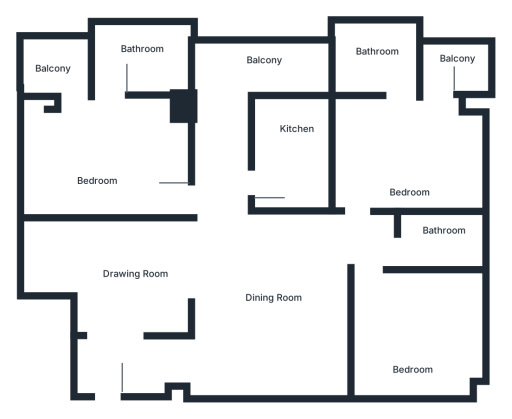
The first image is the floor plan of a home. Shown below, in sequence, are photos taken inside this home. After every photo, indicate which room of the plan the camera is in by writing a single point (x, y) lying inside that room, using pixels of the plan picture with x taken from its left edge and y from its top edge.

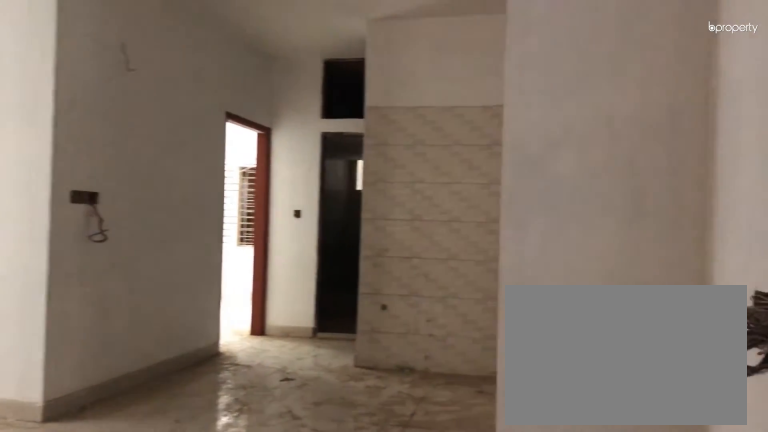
(145, 270)
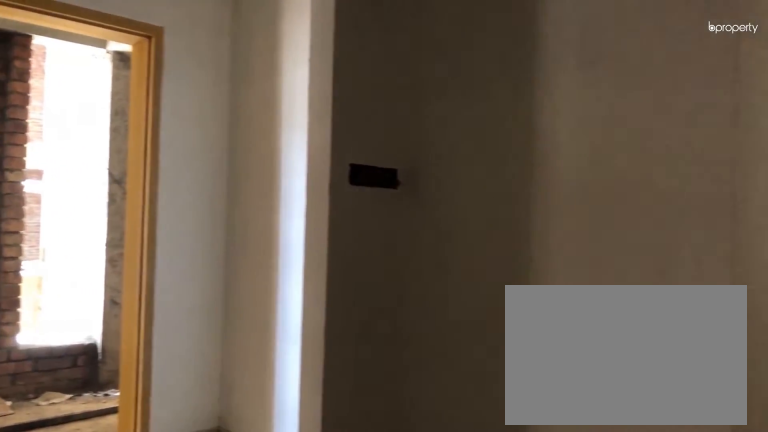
(145, 270)
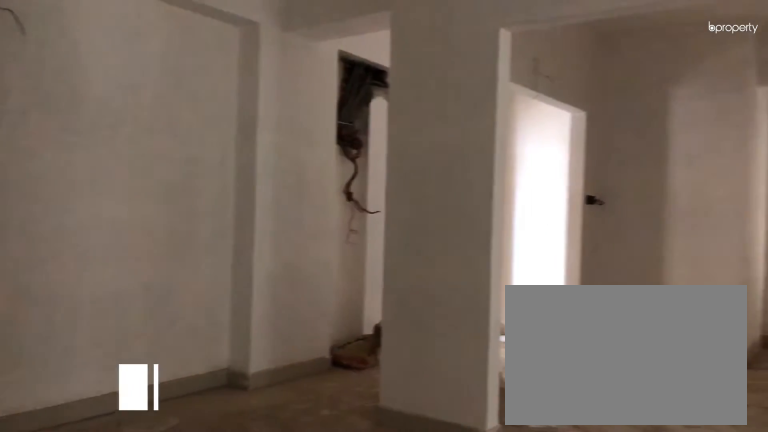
(259, 302)
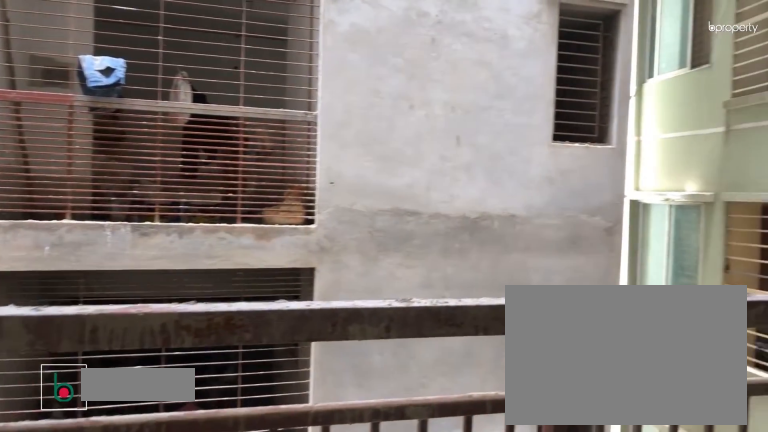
(258, 73)
